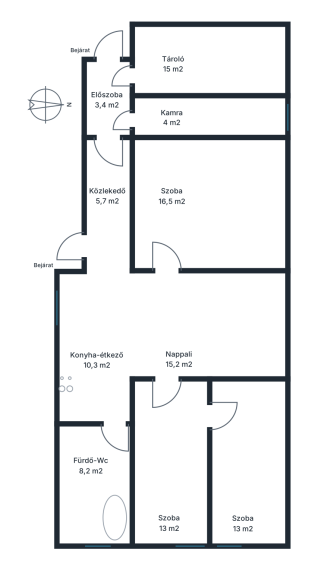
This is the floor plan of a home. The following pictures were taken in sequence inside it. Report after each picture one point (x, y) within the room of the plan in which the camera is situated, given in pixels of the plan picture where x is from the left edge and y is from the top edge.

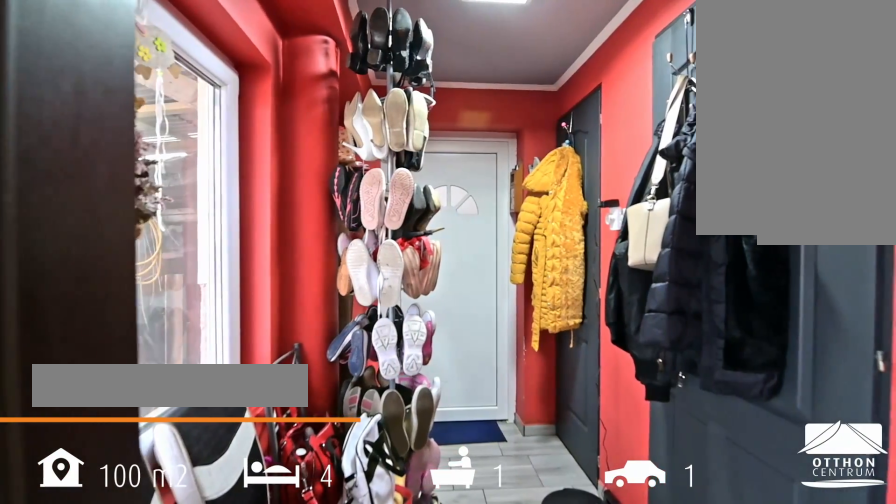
(108, 101)
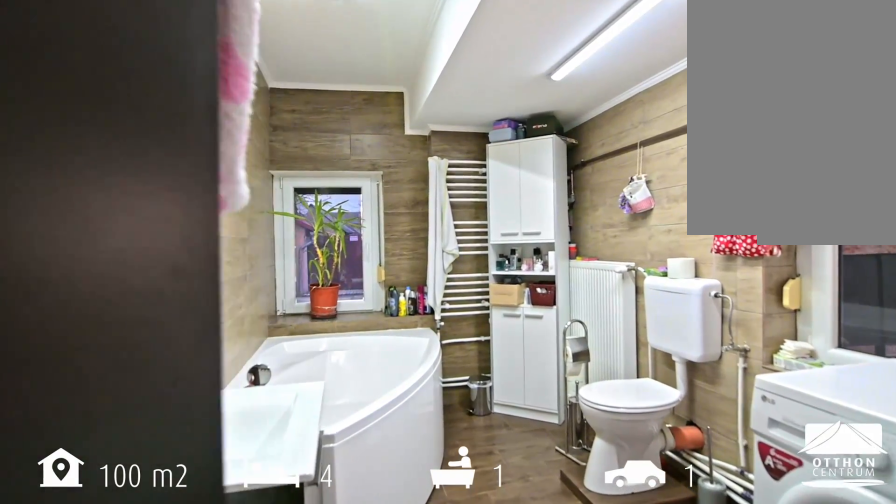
(96, 503)
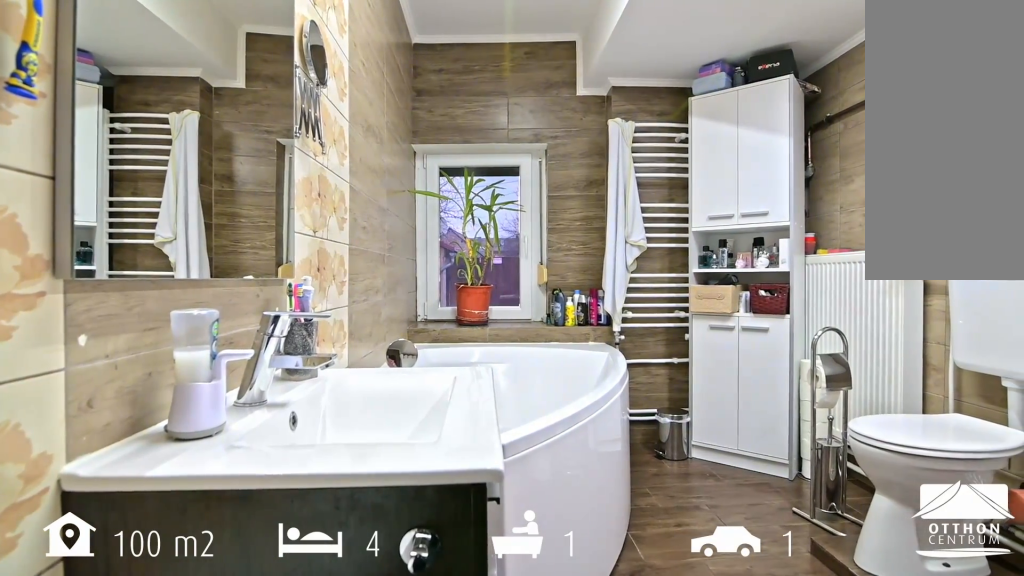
(96, 503)
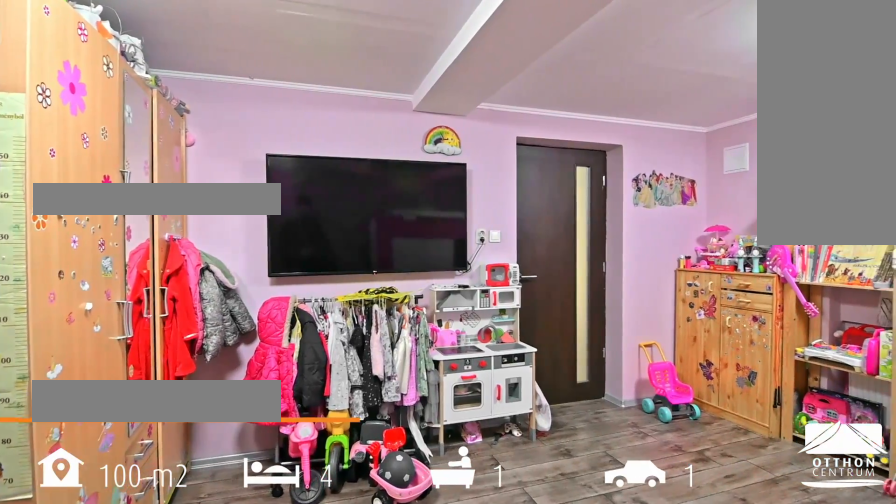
(199, 201)
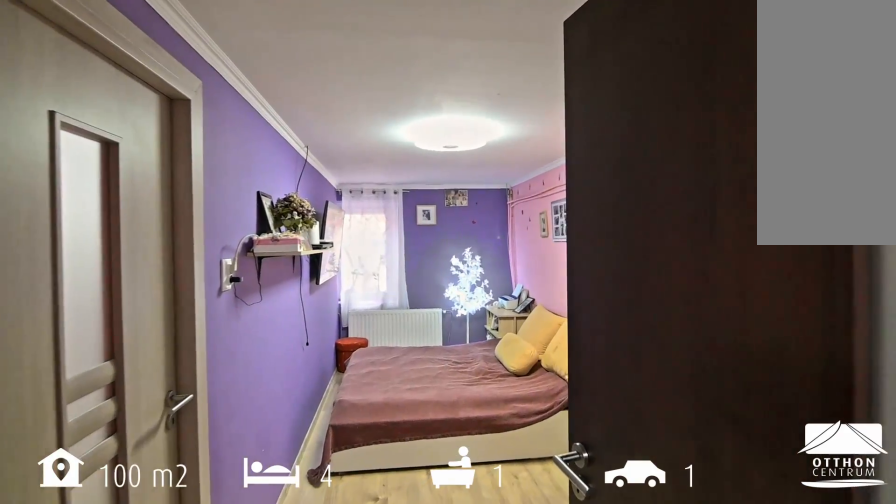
(172, 470)
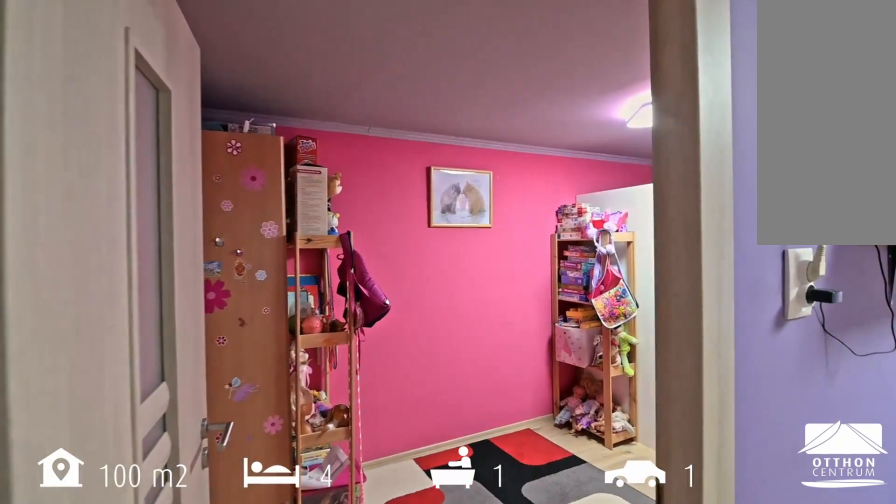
(250, 470)
